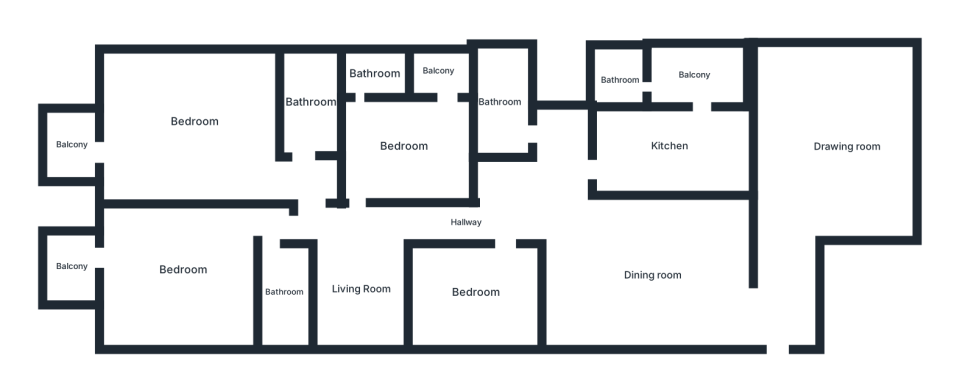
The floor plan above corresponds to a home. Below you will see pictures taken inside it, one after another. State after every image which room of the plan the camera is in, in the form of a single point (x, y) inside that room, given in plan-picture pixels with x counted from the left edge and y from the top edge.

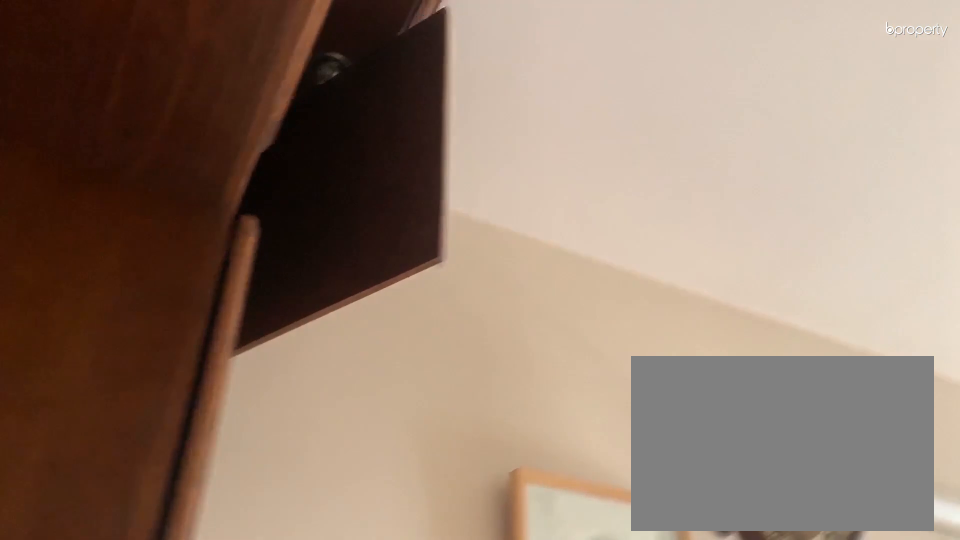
(193, 121)
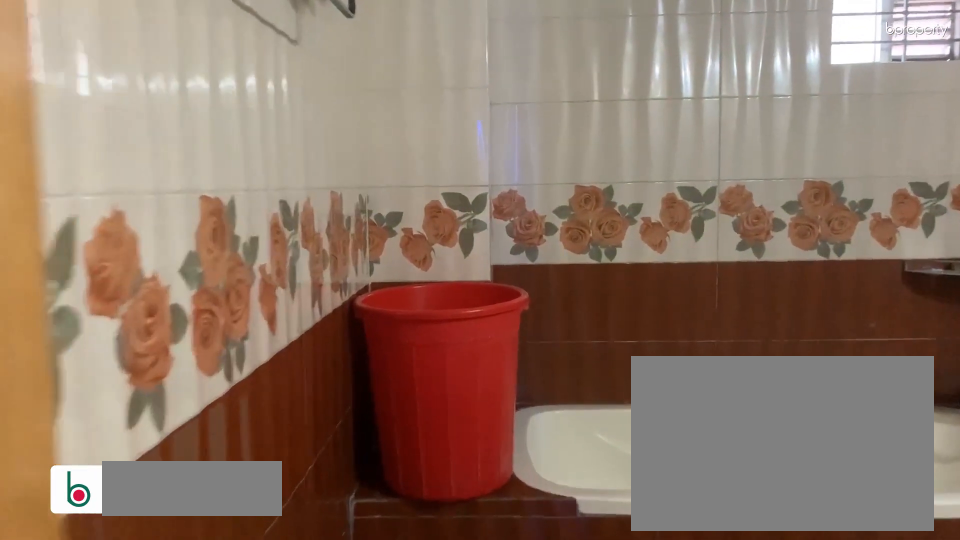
(310, 102)
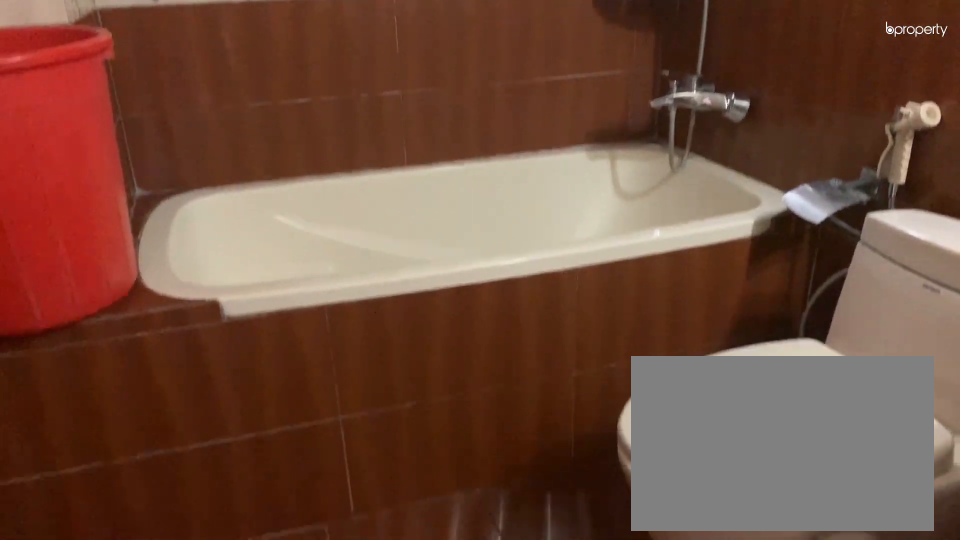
(310, 102)
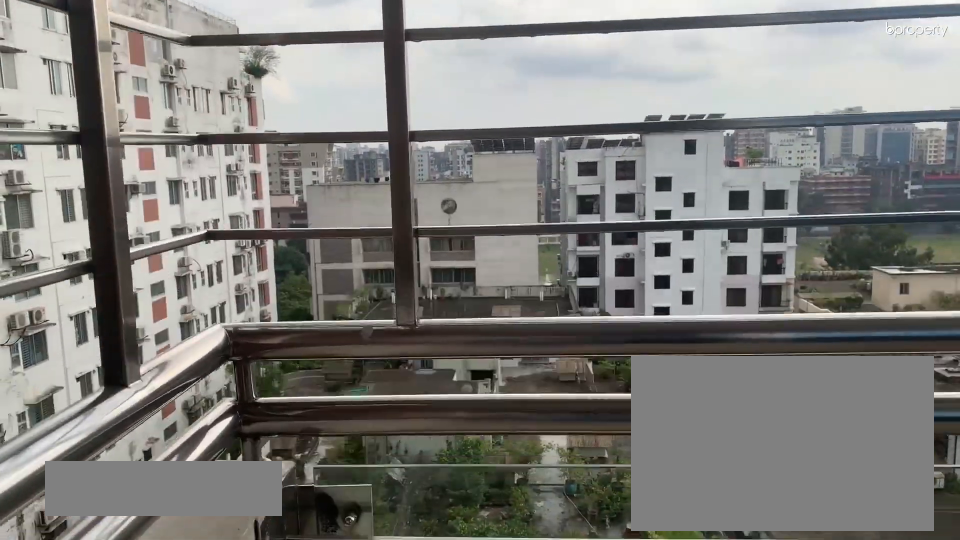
(70, 143)
